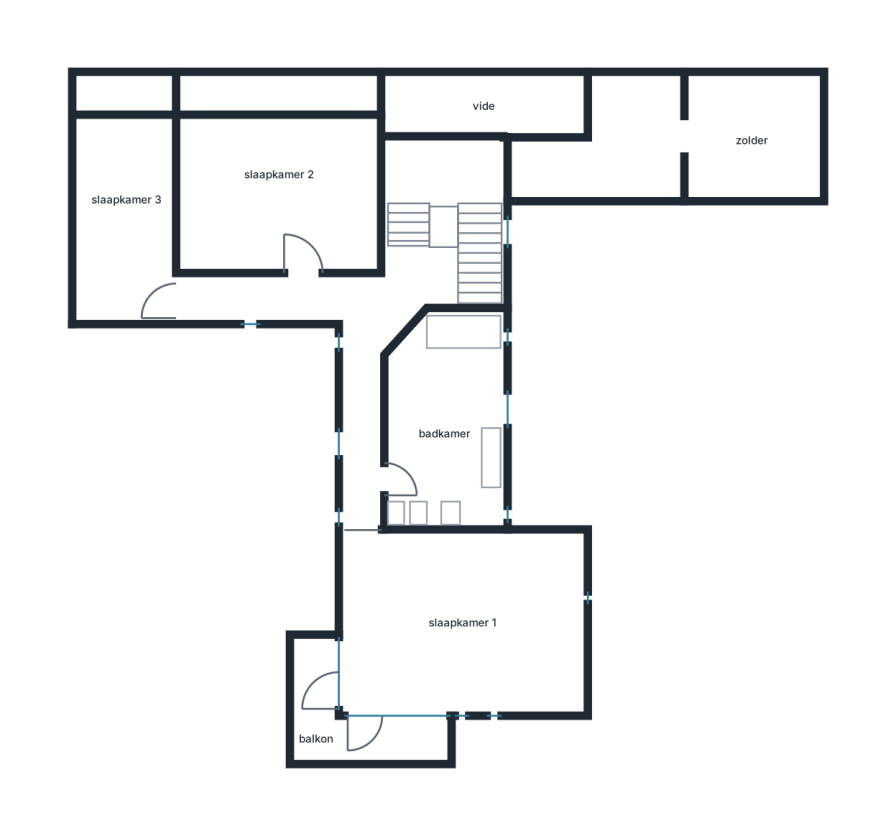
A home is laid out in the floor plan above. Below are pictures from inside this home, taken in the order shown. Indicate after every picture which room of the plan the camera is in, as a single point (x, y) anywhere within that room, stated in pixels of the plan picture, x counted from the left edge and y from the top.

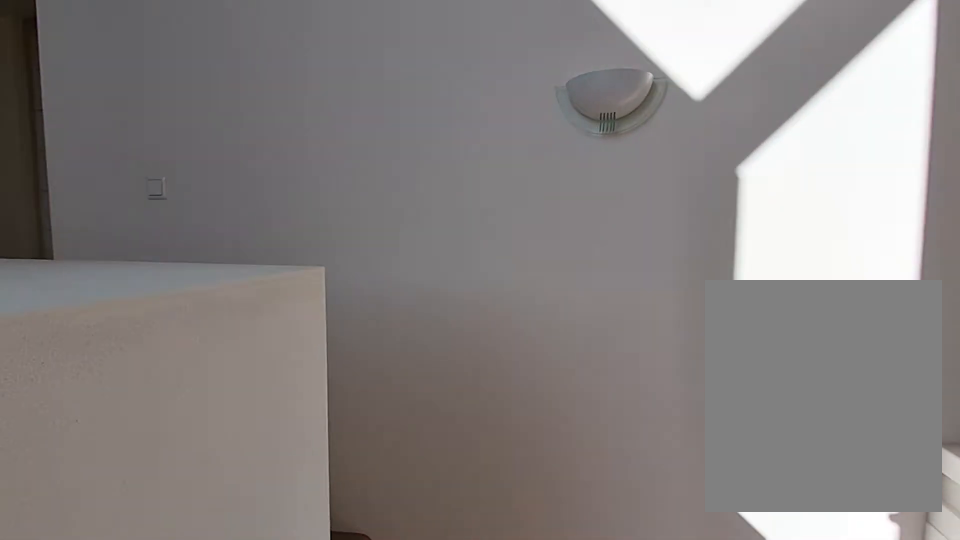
(373, 289)
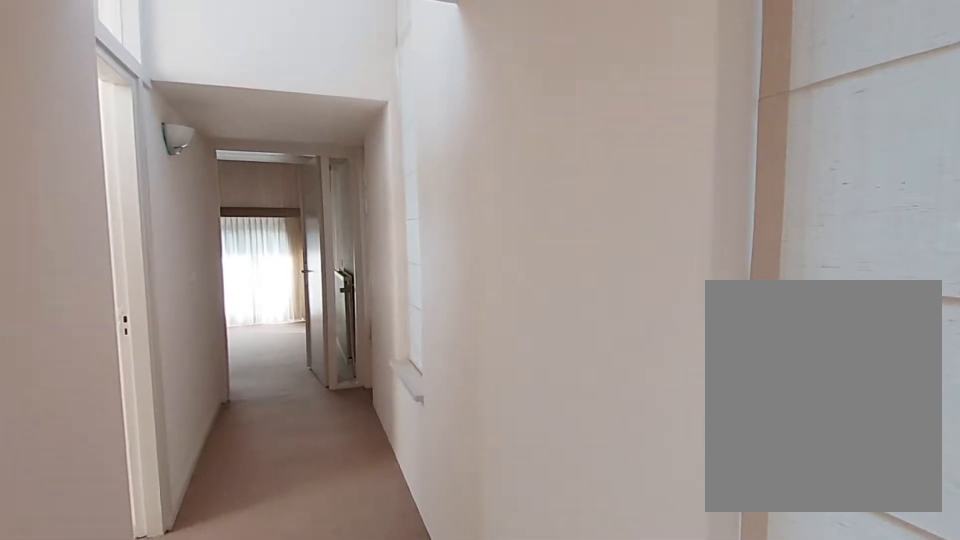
(373, 289)
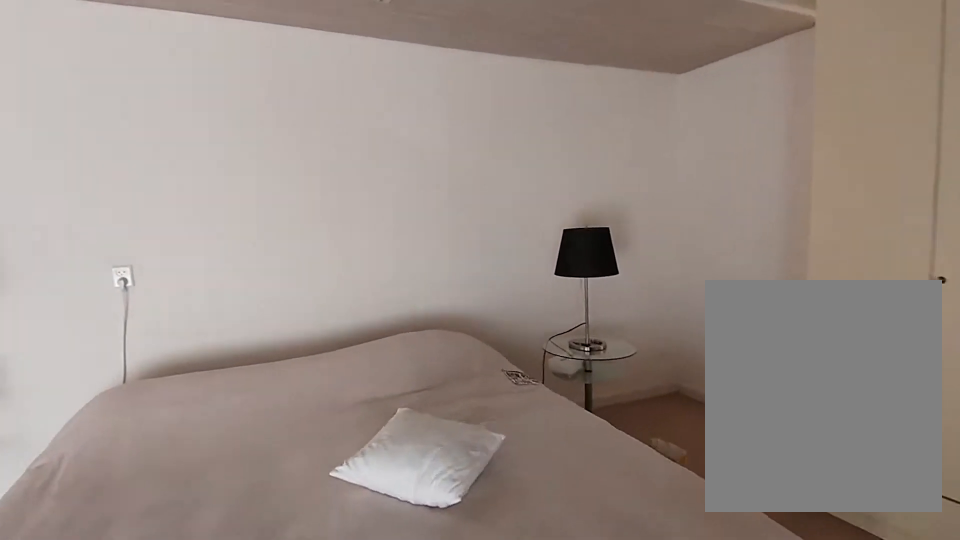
(462, 622)
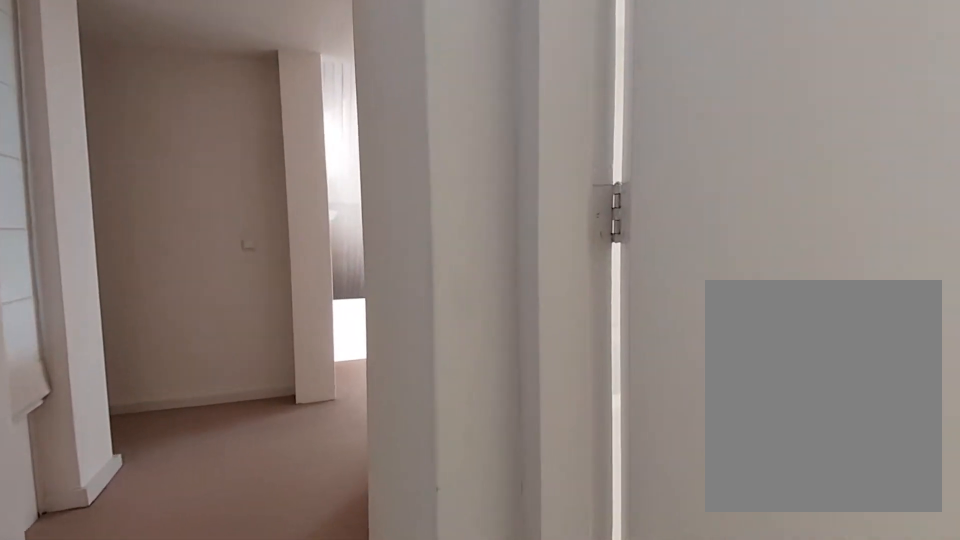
(373, 289)
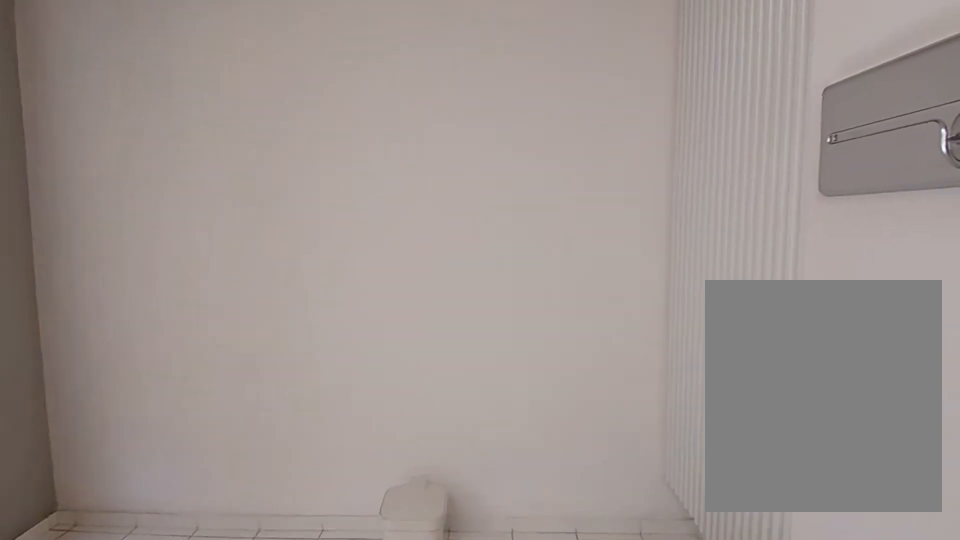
(445, 425)
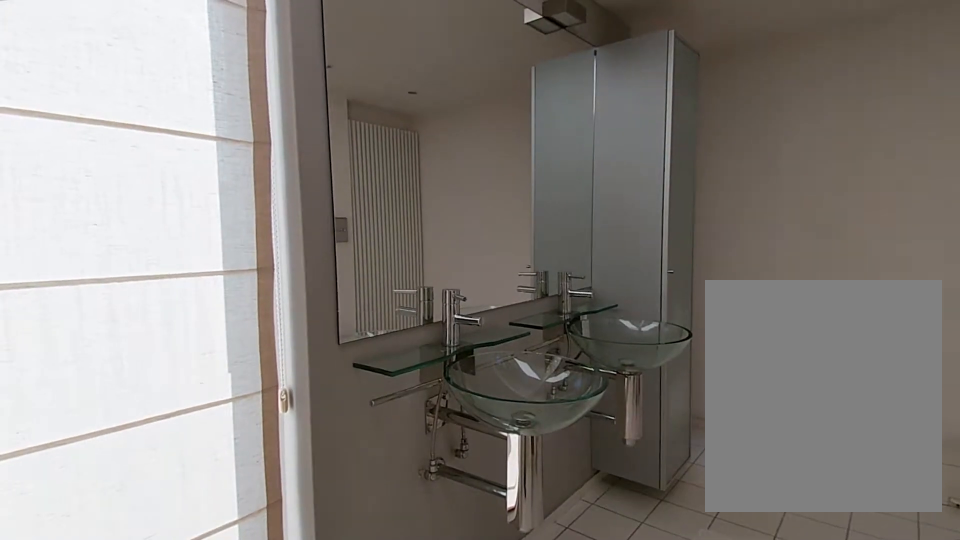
(445, 425)
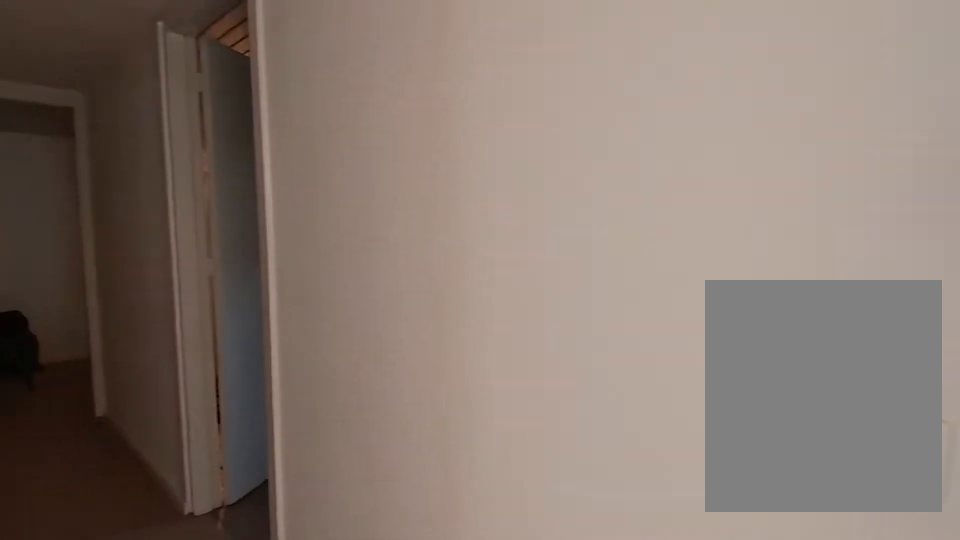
(373, 289)
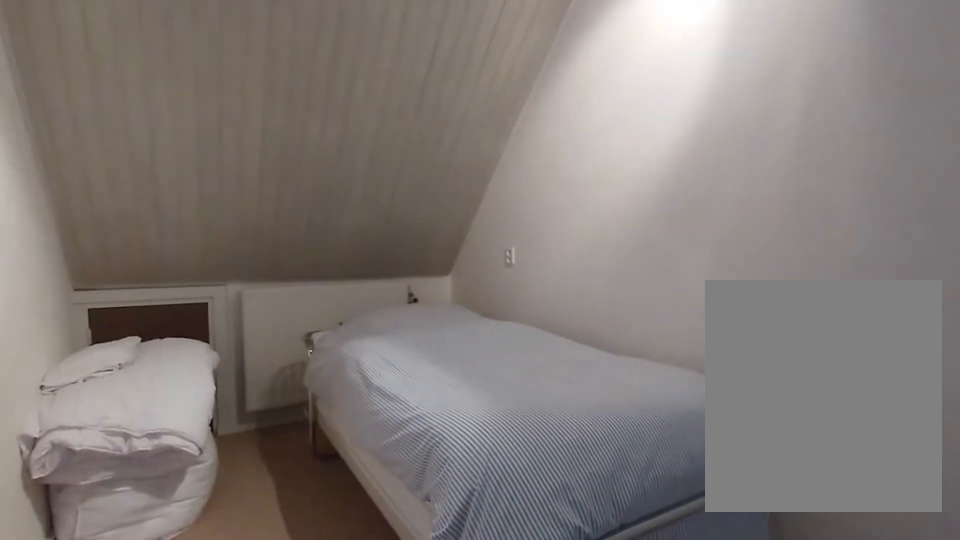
(126, 219)
